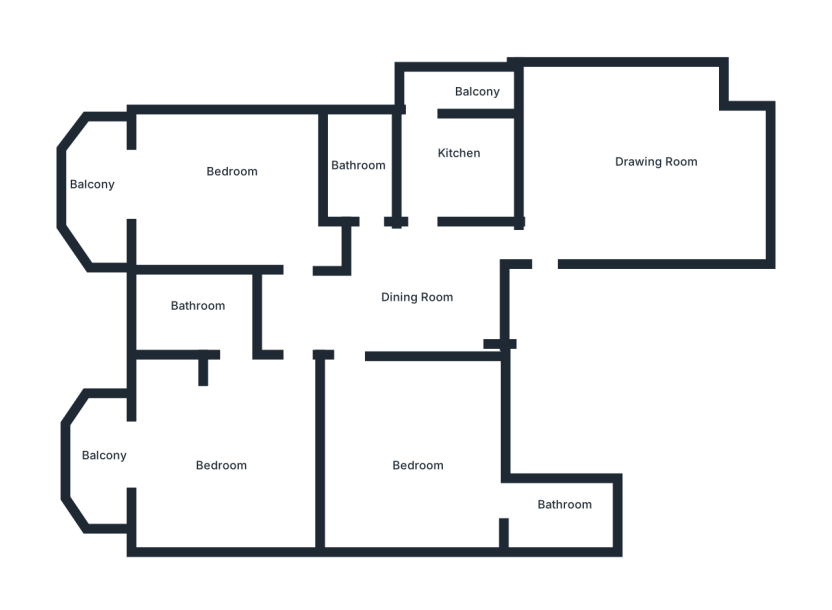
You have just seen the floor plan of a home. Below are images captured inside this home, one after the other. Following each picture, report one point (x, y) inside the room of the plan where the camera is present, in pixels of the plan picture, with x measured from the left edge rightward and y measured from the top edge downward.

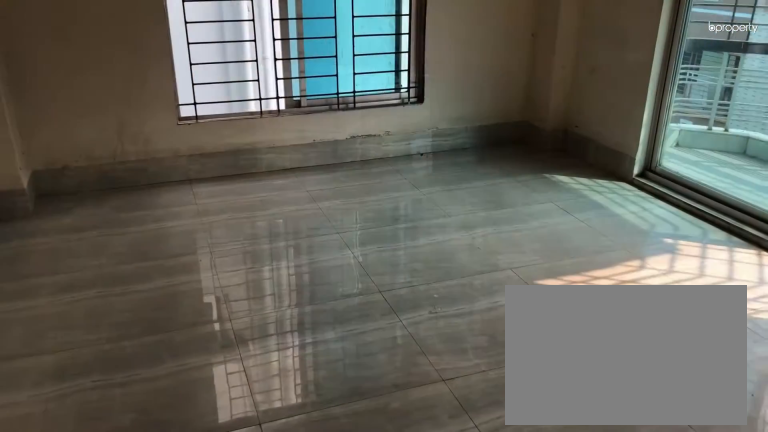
(231, 476)
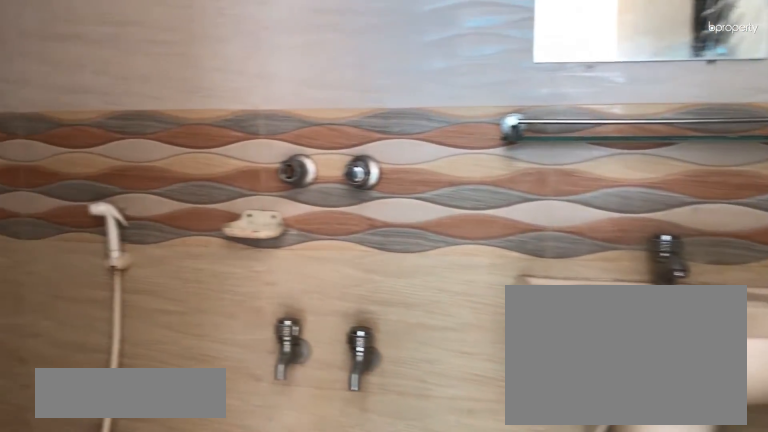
(193, 305)
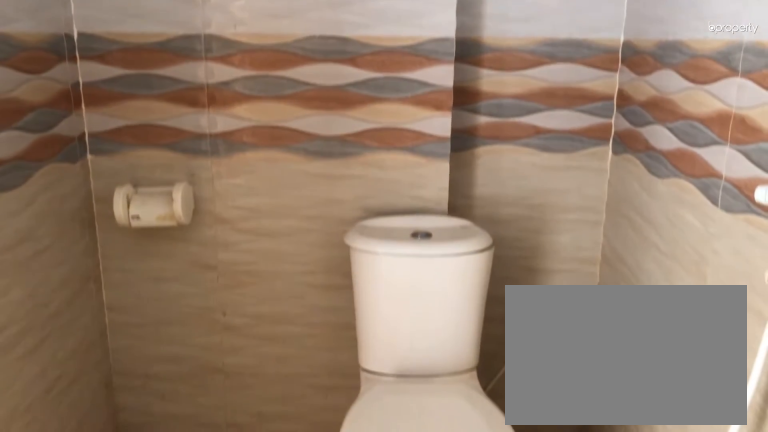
(193, 305)
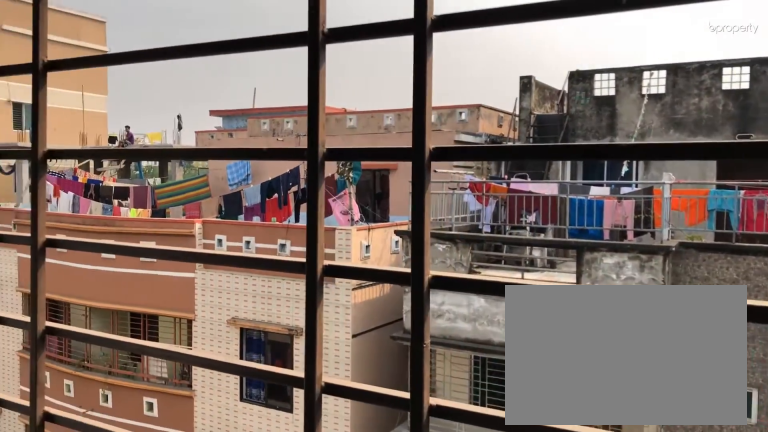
(112, 463)
